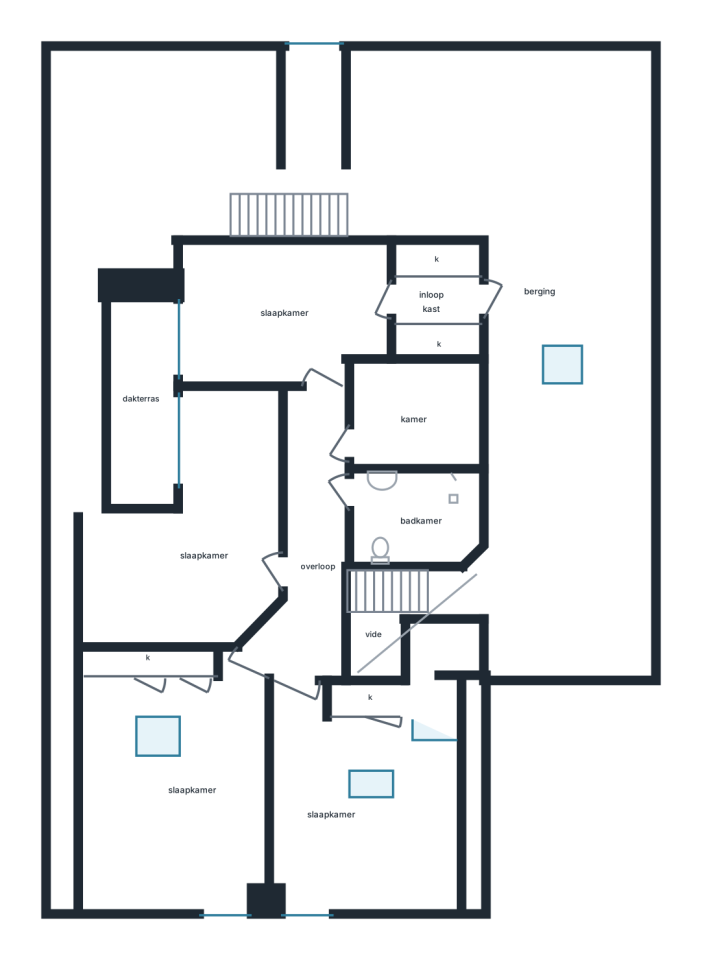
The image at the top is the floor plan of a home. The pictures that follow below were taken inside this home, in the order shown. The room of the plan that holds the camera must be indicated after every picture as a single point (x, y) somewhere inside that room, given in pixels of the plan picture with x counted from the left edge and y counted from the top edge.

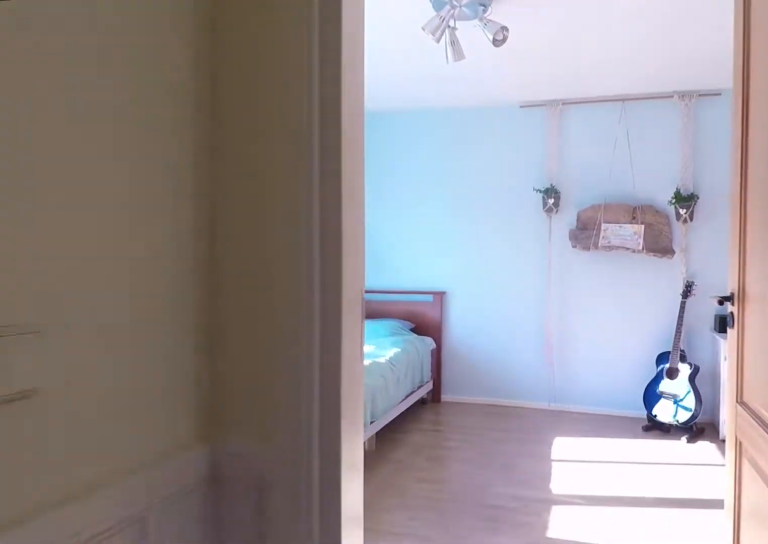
(311, 545)
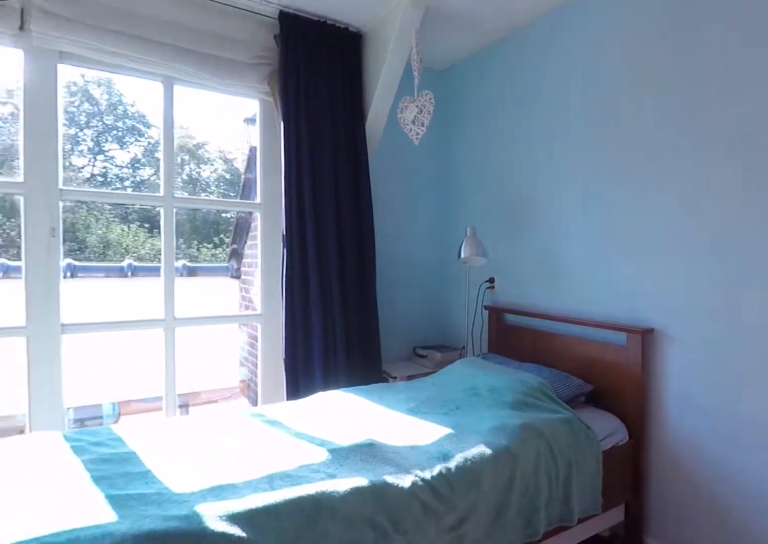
(282, 312)
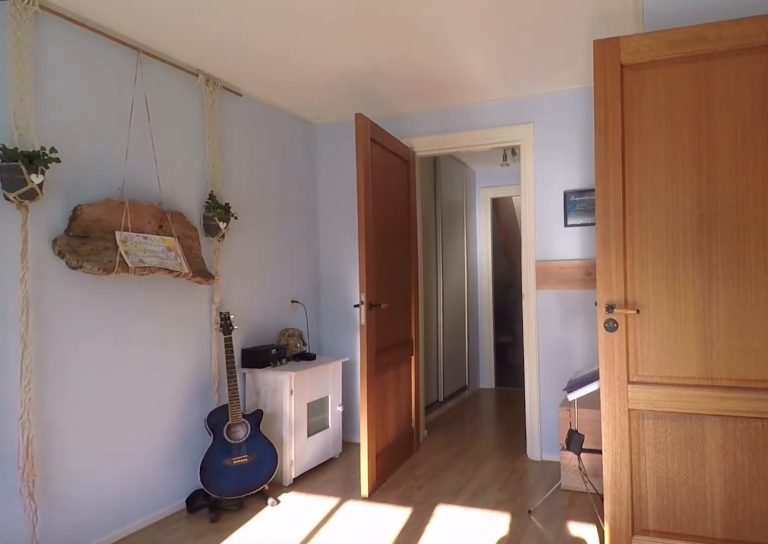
(282, 312)
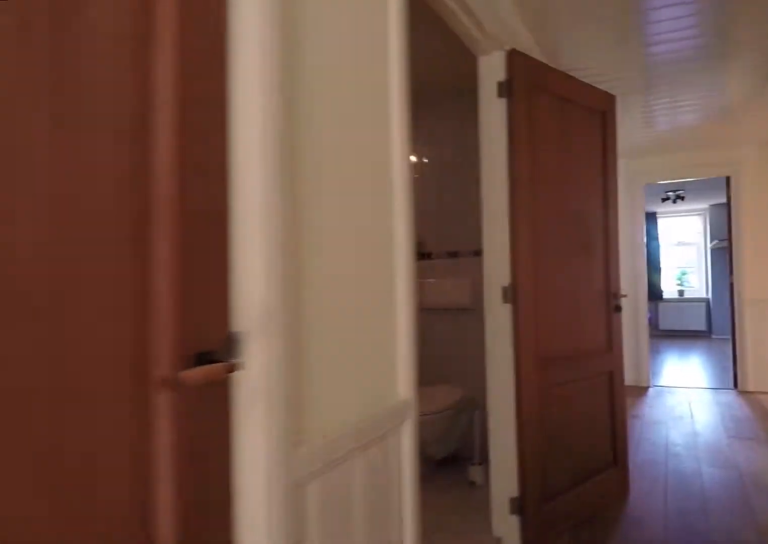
(311, 545)
